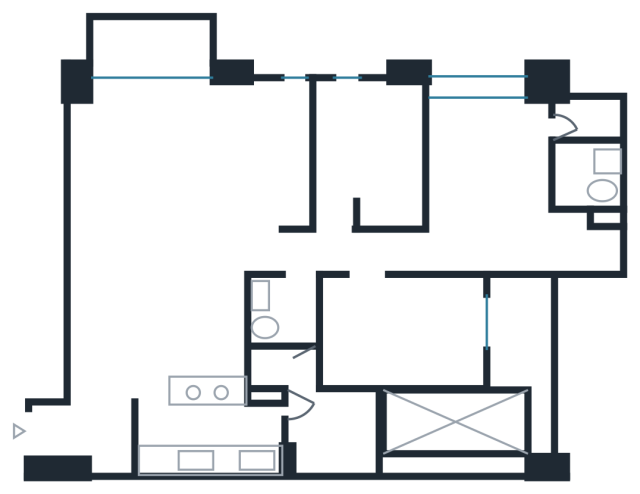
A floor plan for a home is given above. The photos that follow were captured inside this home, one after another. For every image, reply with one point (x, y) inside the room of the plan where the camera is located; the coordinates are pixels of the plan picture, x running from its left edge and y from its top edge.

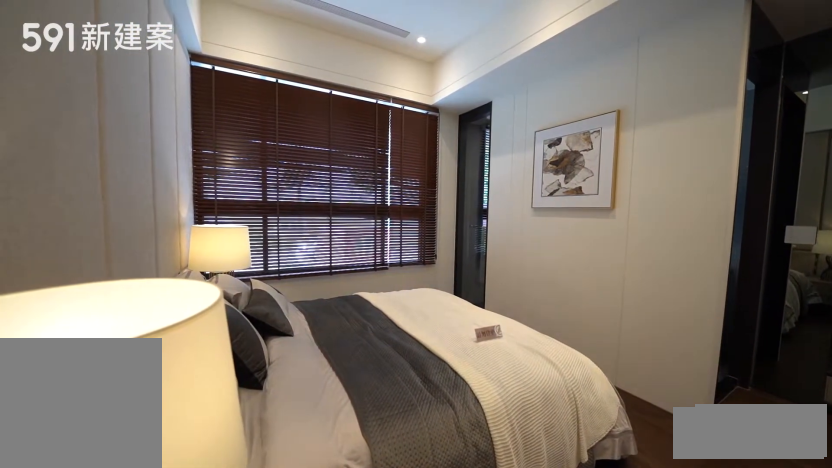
(506, 196)
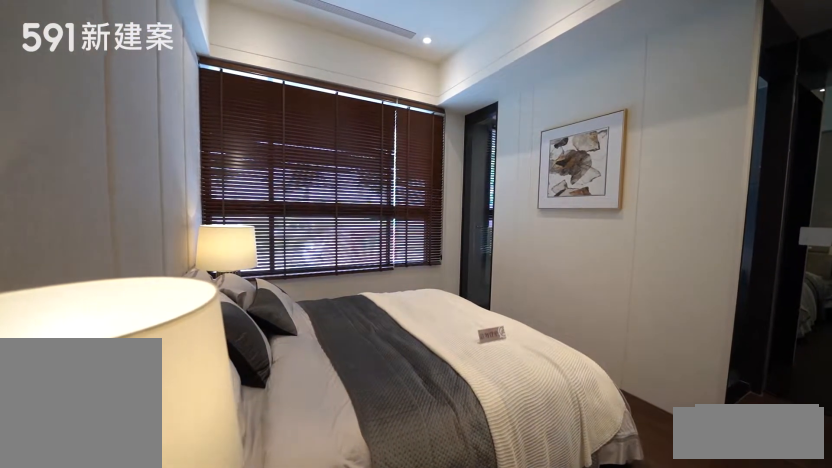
(506, 196)
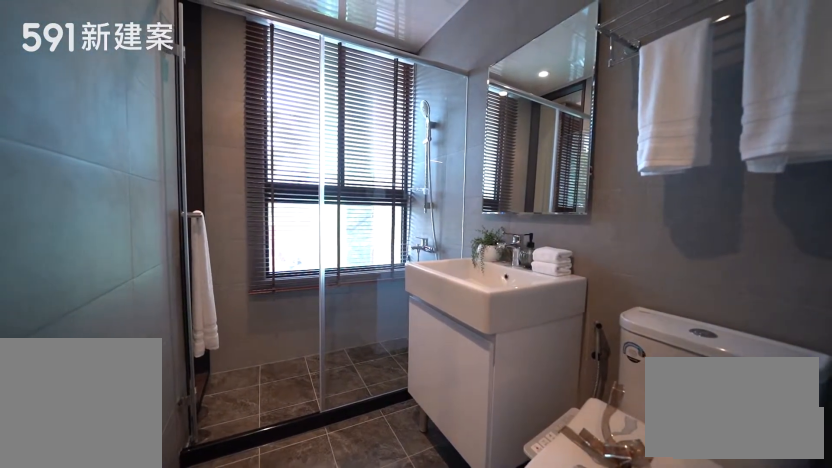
(589, 149)
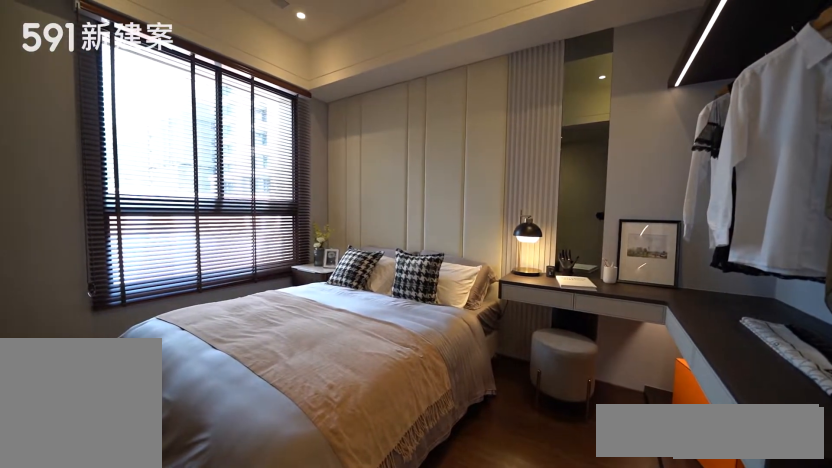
(401, 331)
